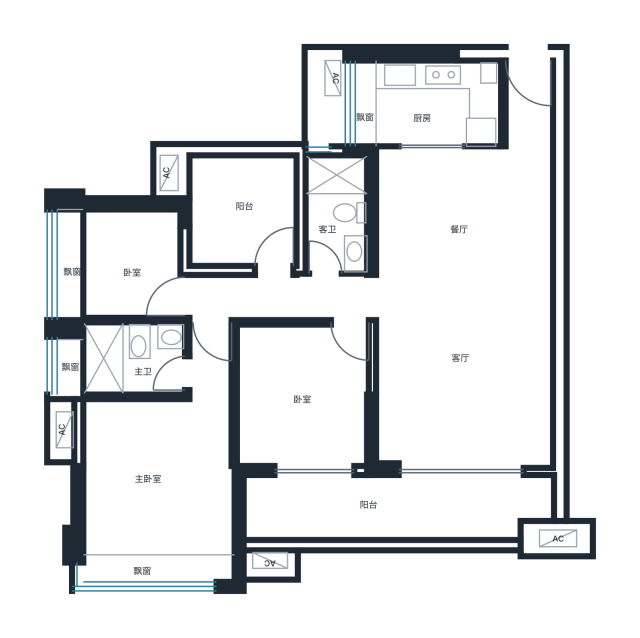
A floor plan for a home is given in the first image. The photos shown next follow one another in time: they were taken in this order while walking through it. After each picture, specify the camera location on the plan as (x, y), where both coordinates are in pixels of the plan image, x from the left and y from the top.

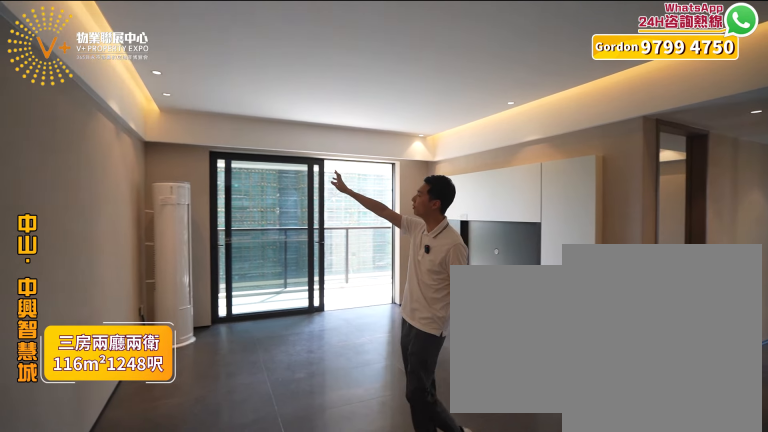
(505, 323)
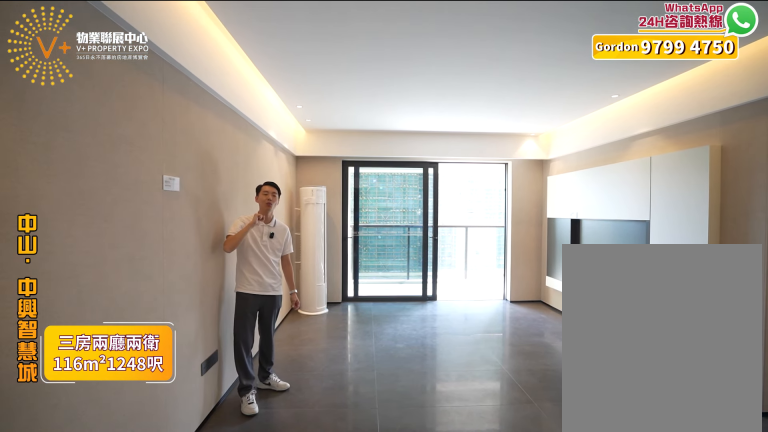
(511, 323)
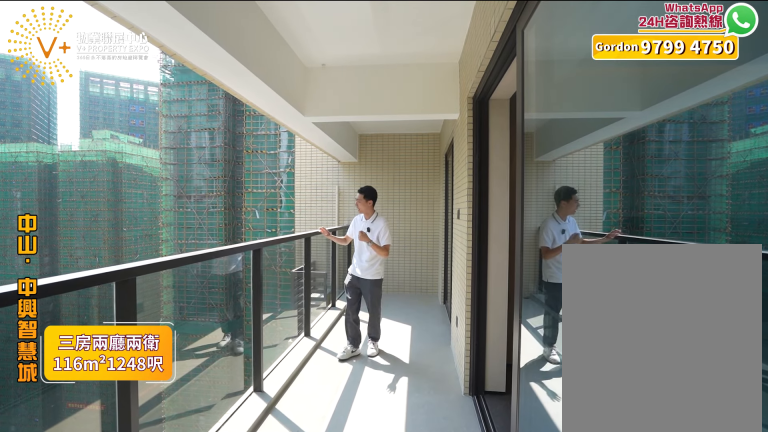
(452, 483)
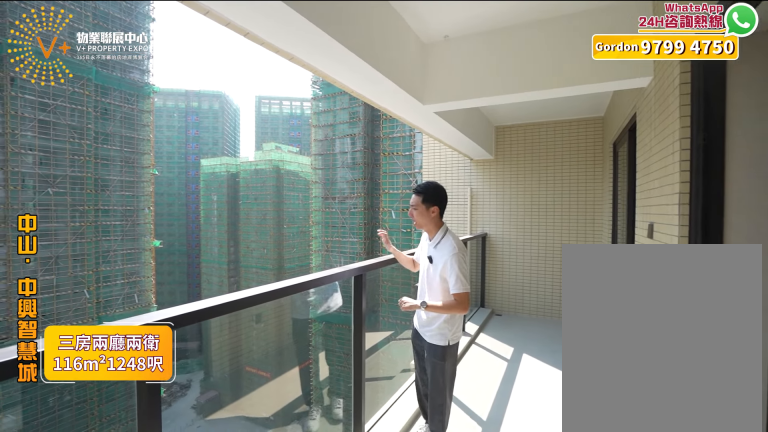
(452, 491)
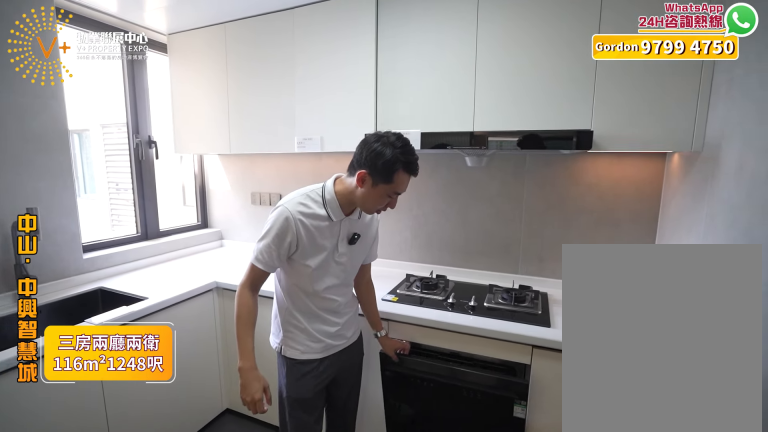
(433, 97)
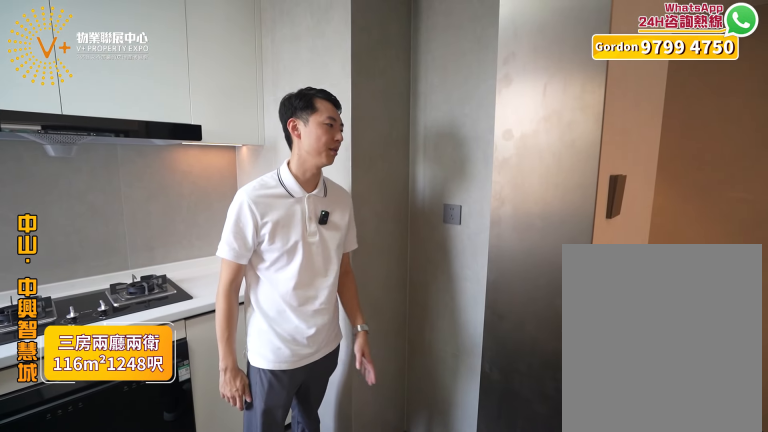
(435, 108)
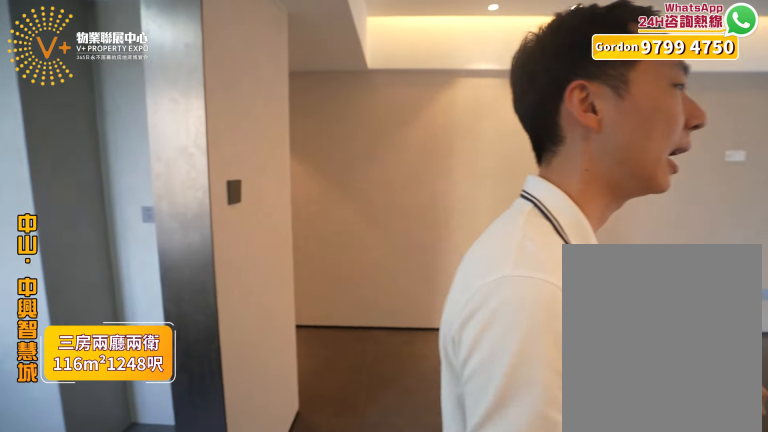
(434, 105)
